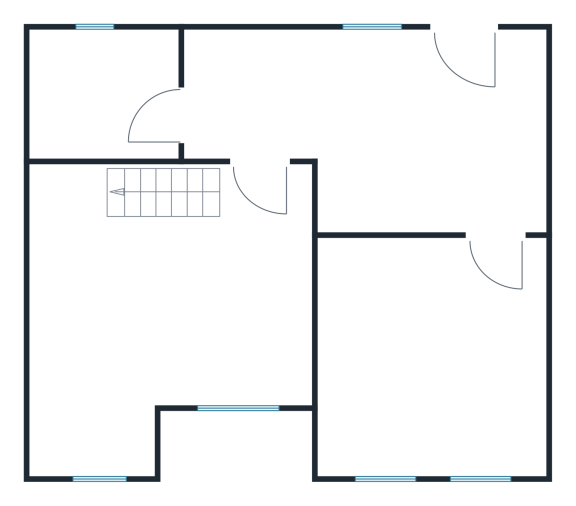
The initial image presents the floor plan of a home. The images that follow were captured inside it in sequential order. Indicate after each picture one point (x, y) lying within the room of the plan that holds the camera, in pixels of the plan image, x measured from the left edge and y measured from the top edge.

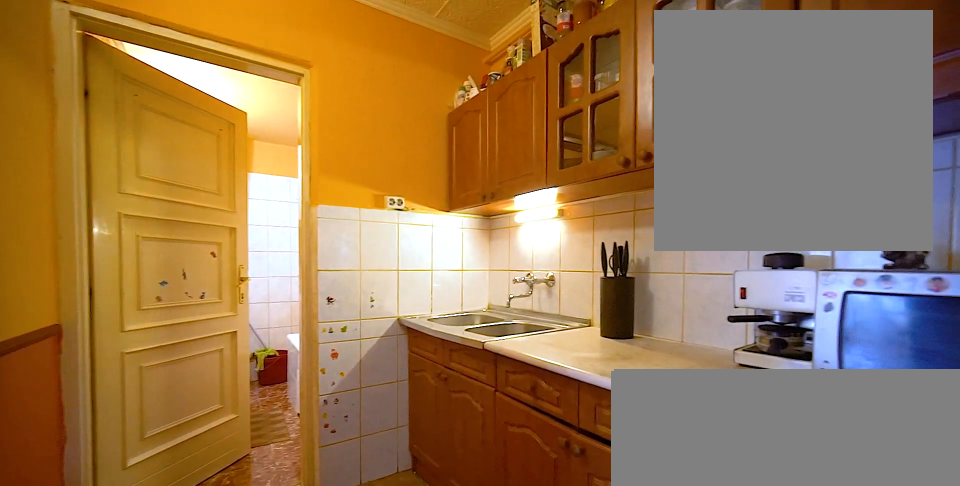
(393, 130)
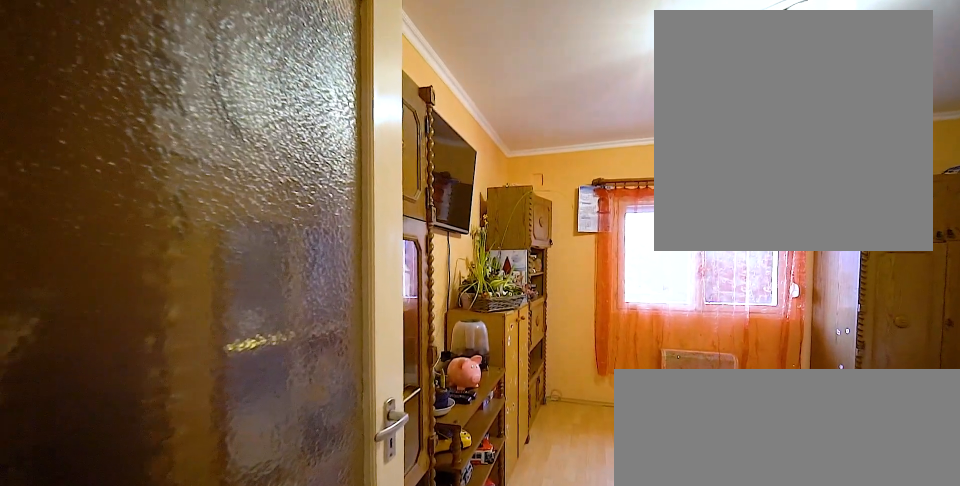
(438, 356)
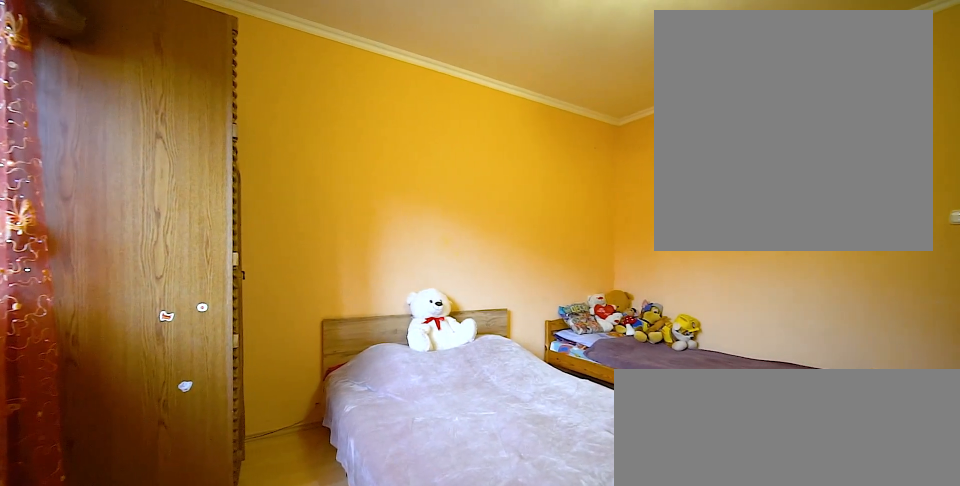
(438, 358)
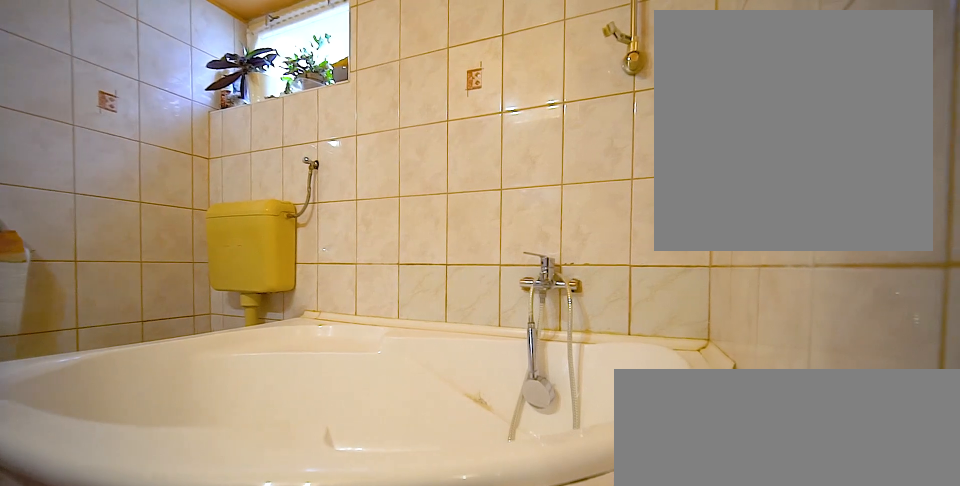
(104, 98)
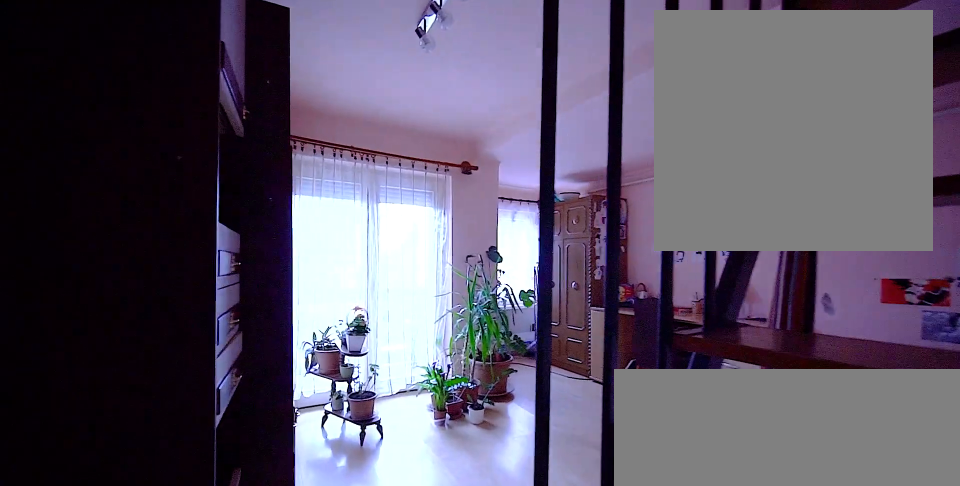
(150, 301)
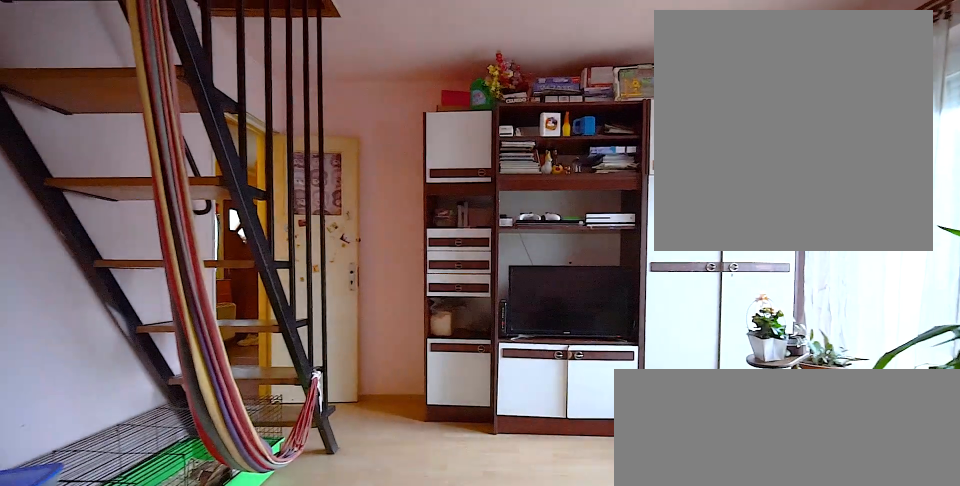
(150, 301)
